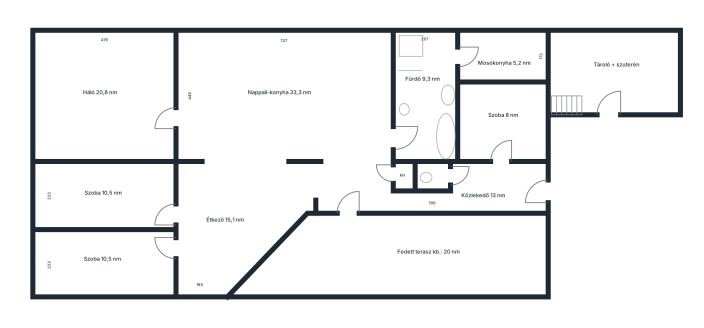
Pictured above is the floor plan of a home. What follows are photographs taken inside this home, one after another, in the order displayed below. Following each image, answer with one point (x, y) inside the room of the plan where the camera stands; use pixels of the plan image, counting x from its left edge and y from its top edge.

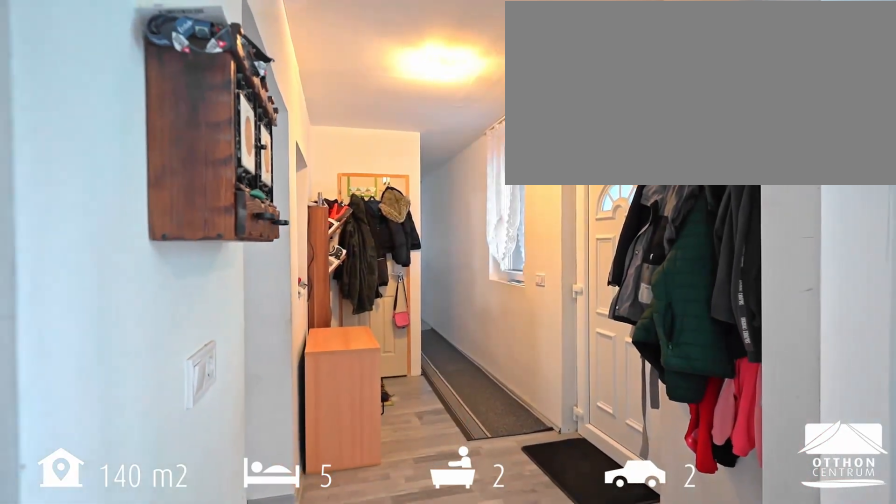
(429, 201)
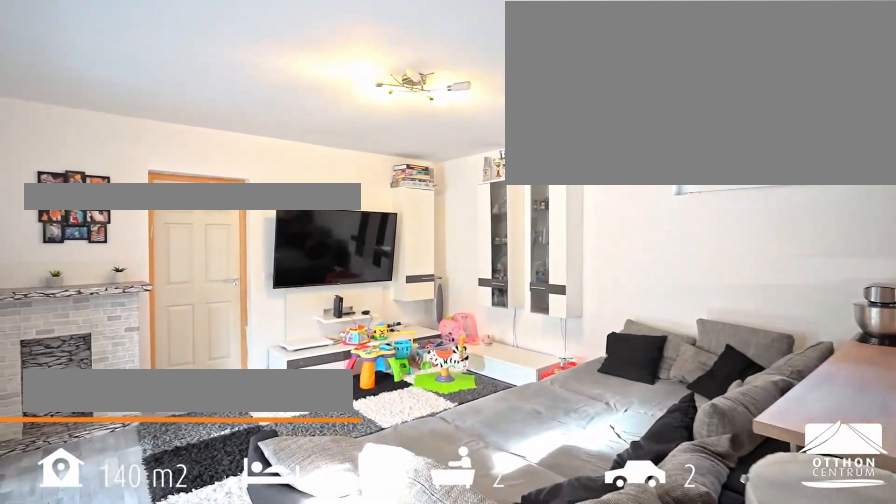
(285, 96)
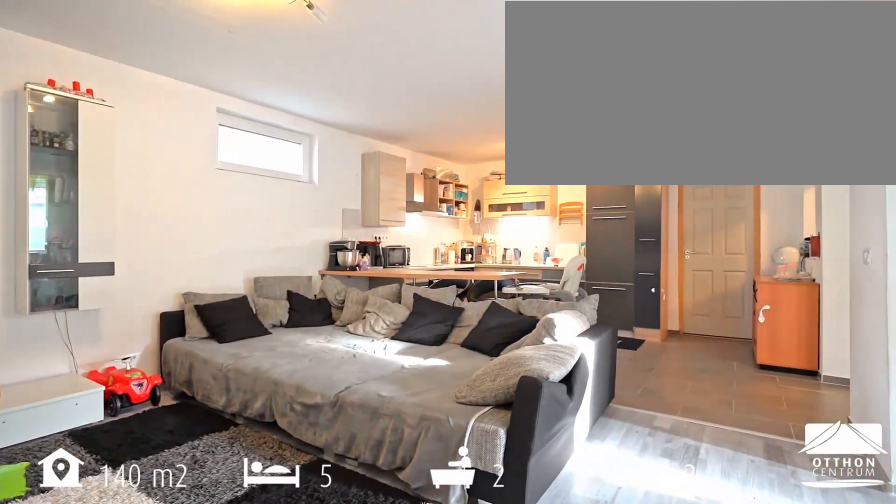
(285, 96)
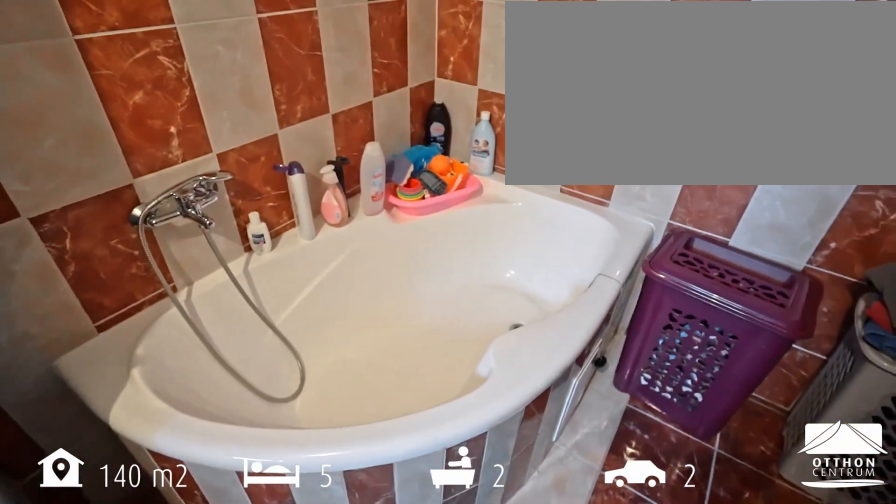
(425, 99)
